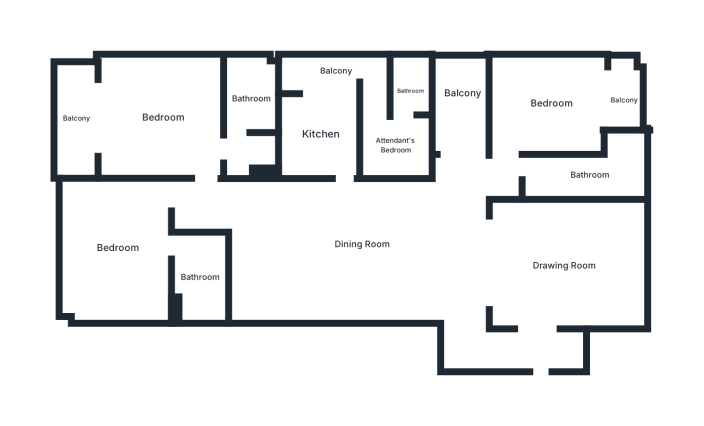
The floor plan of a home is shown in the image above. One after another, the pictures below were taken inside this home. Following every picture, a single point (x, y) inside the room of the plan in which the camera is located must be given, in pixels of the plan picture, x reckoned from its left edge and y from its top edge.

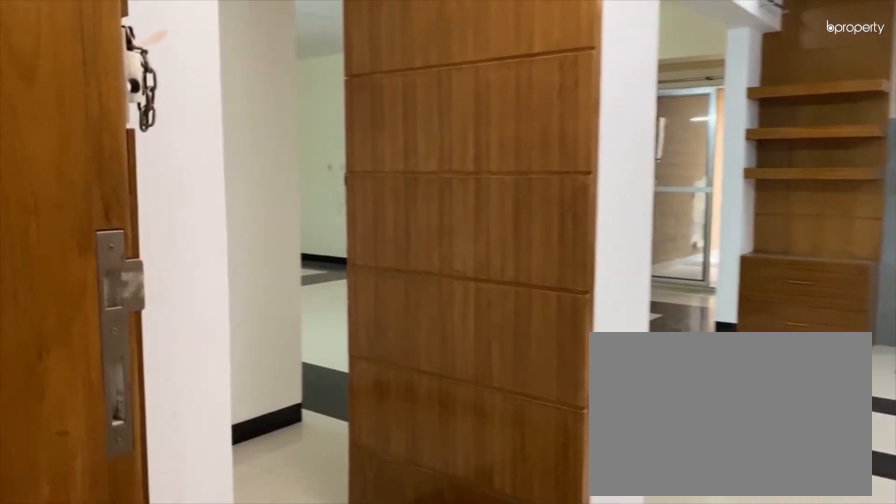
(542, 357)
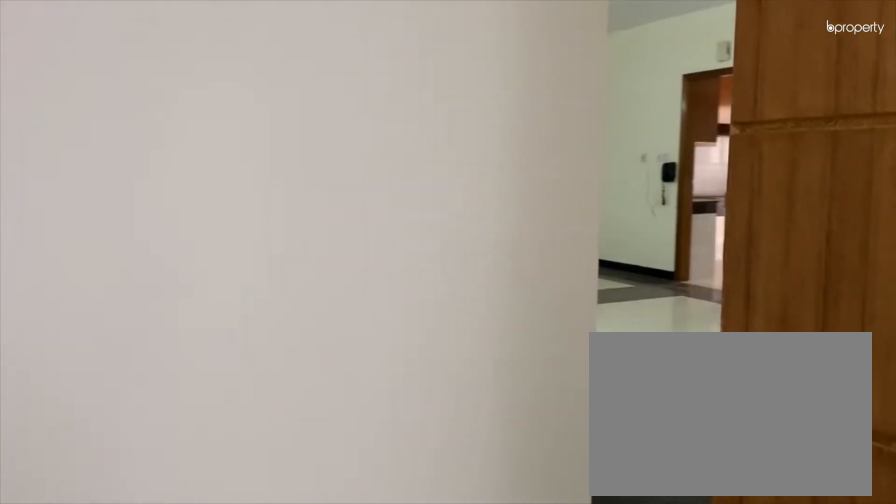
(465, 292)
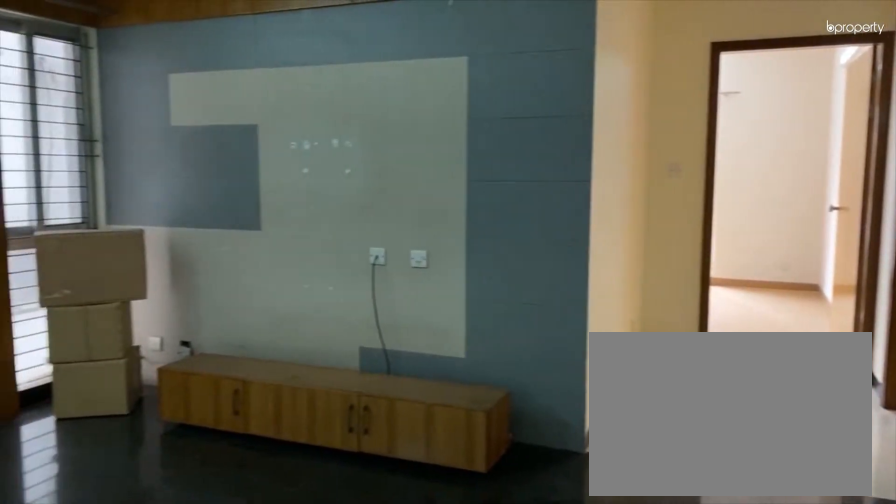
(359, 244)
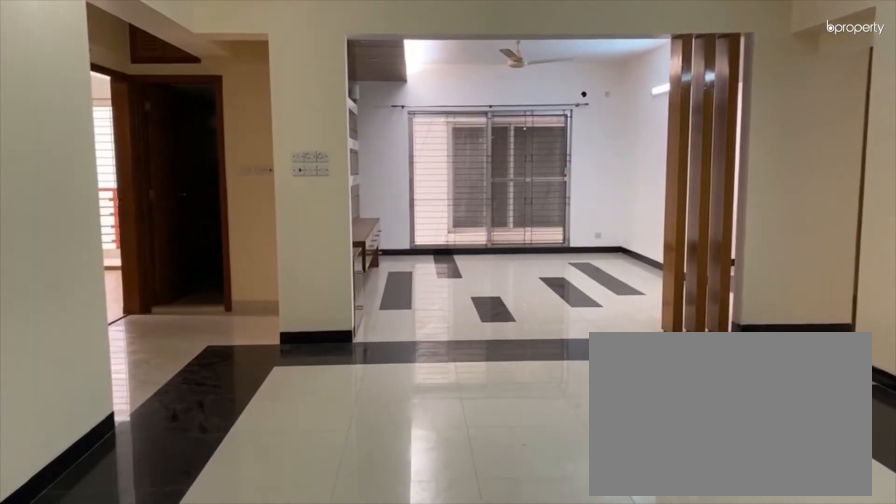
(359, 244)
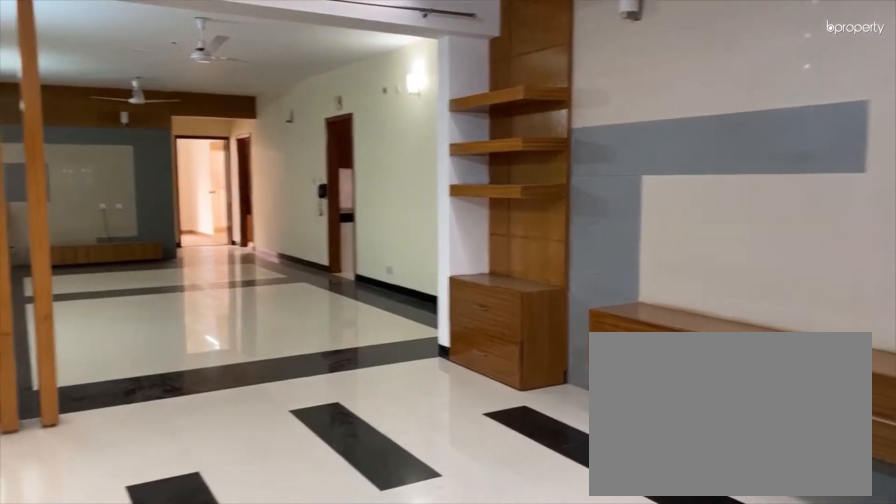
(574, 264)
